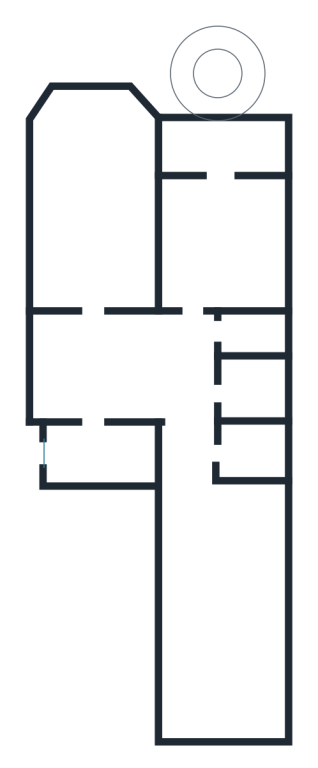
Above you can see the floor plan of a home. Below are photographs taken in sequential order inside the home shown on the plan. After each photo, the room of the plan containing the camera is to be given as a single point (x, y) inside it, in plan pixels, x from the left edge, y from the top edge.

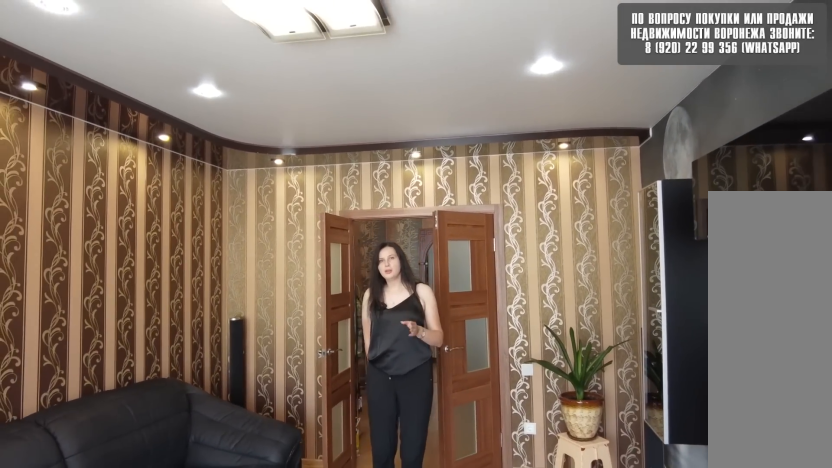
(91, 270)
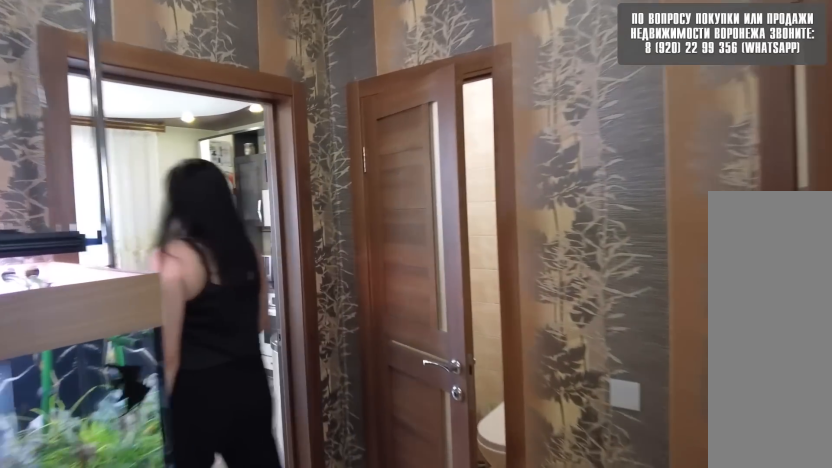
(97, 386)
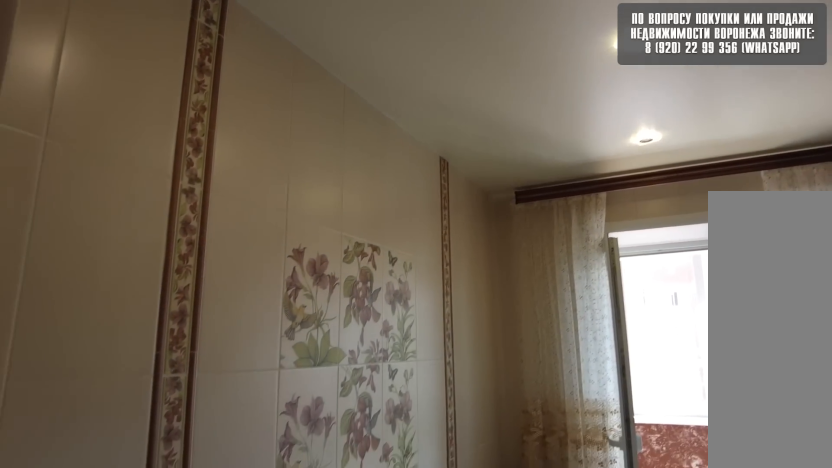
(226, 270)
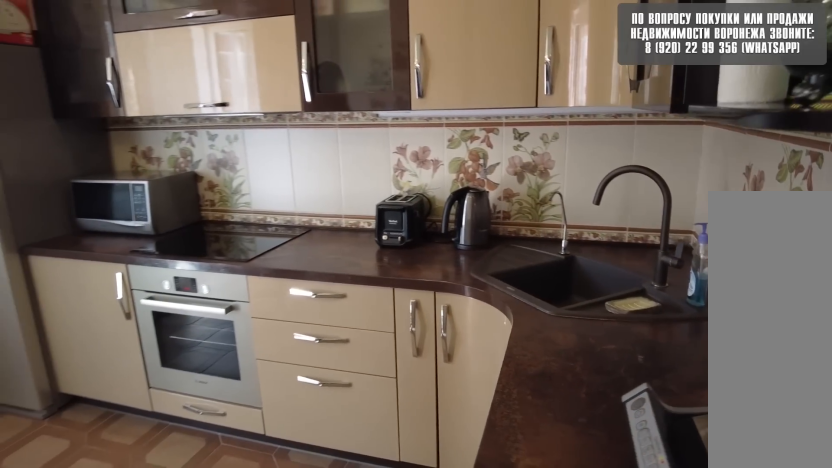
(226, 270)
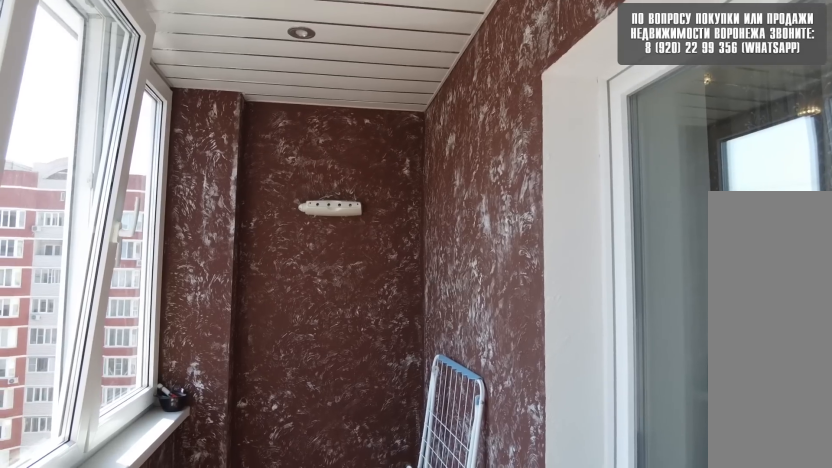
(217, 157)
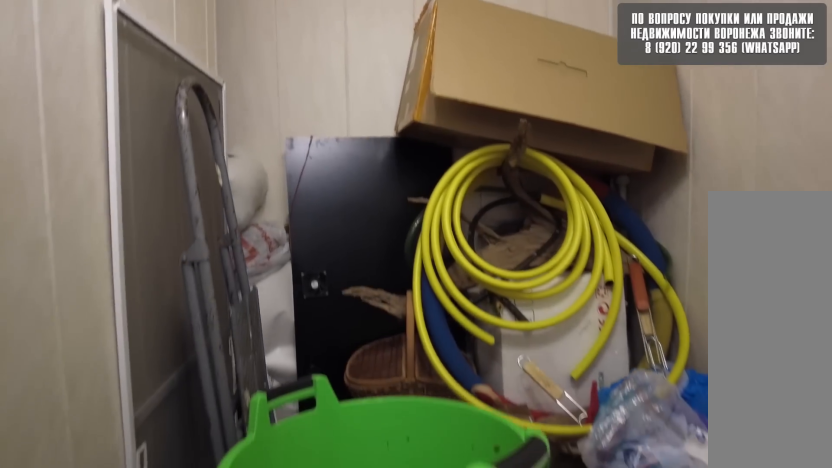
(190, 386)
